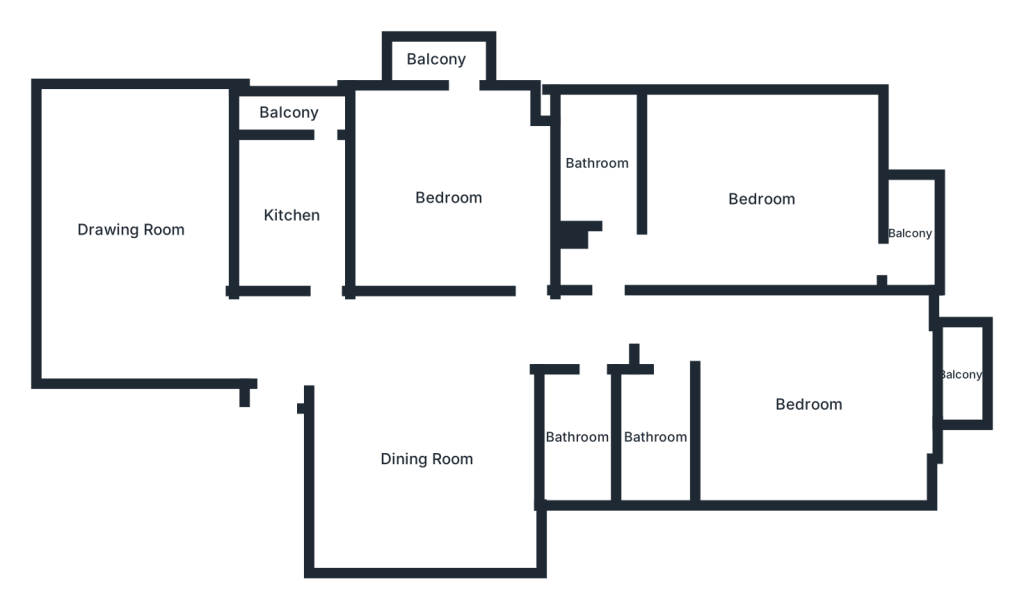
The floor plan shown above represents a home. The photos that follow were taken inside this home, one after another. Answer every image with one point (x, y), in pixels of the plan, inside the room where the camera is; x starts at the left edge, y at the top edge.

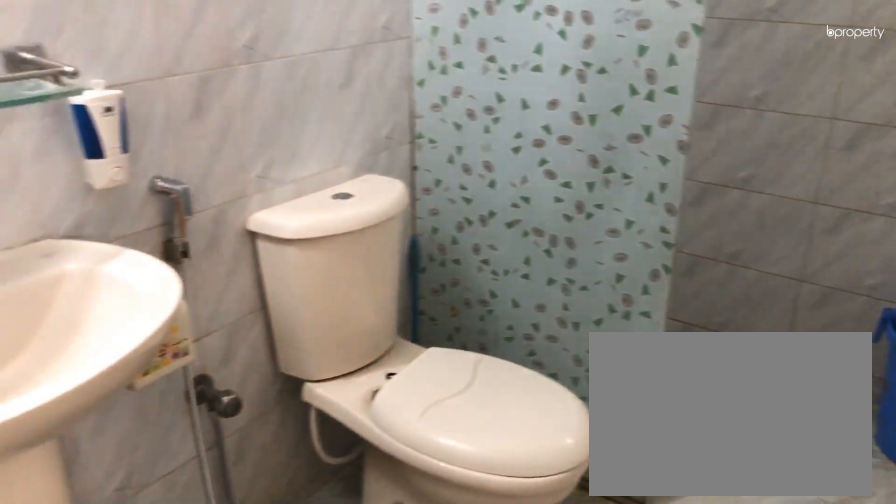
(596, 164)
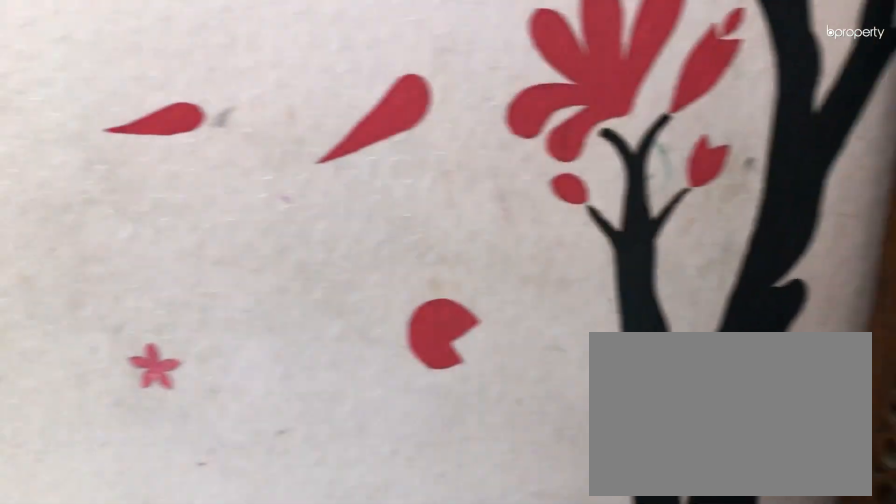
(810, 405)
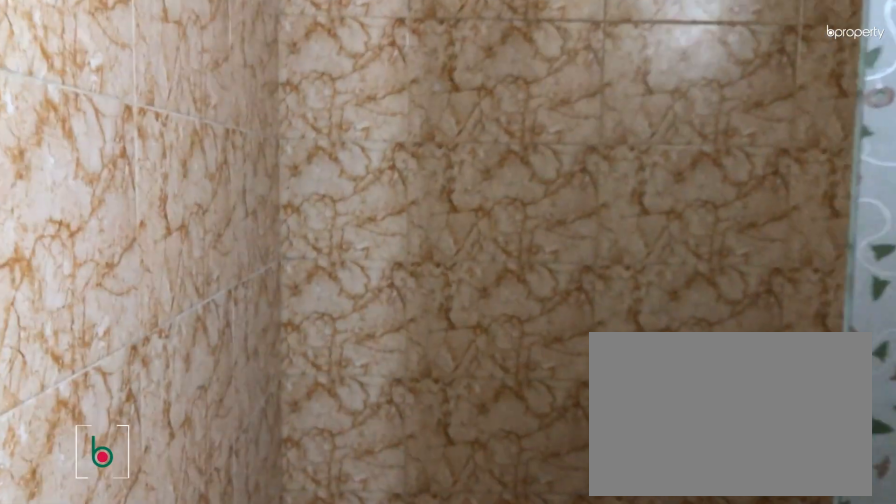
(656, 436)
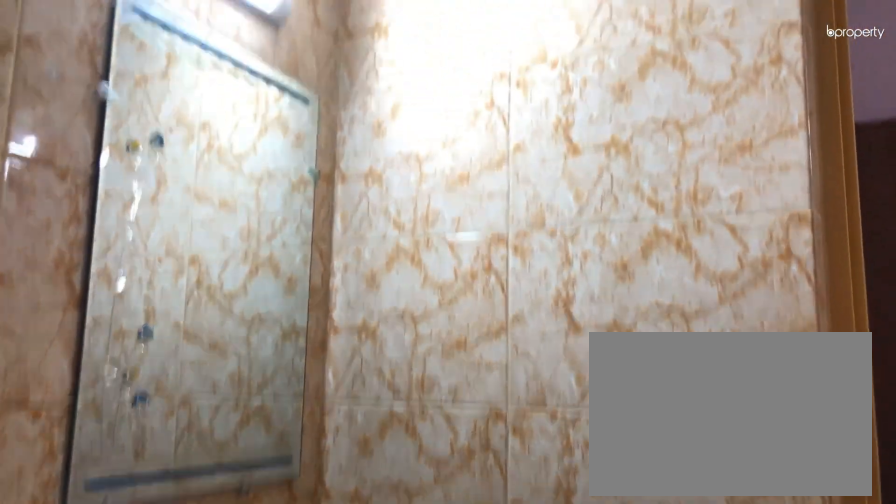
(656, 436)
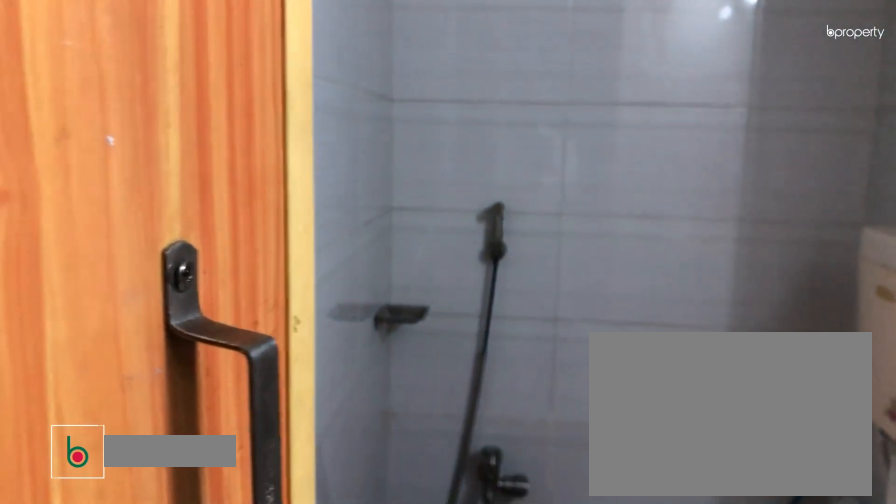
(577, 436)
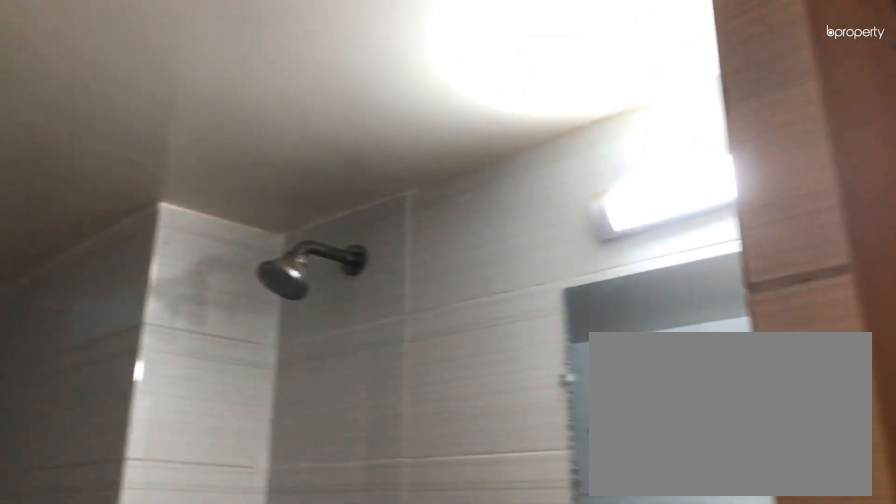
(578, 436)
